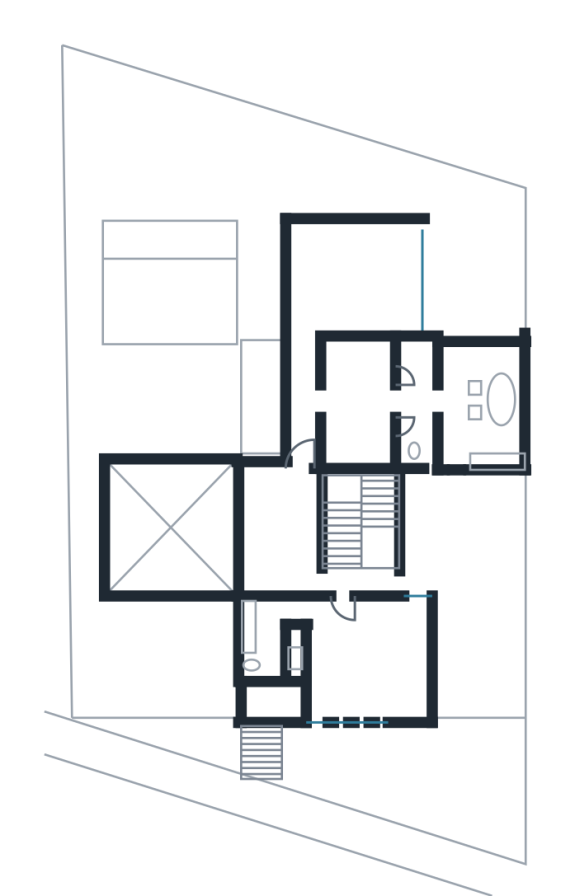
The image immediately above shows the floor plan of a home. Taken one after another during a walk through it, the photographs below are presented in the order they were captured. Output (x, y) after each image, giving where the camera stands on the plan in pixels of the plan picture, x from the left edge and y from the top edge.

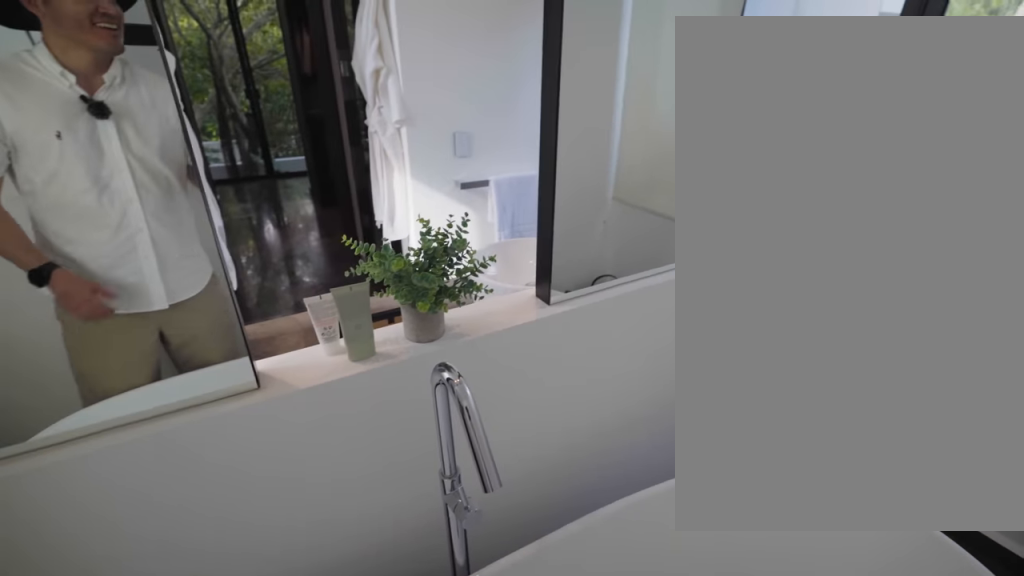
(500, 382)
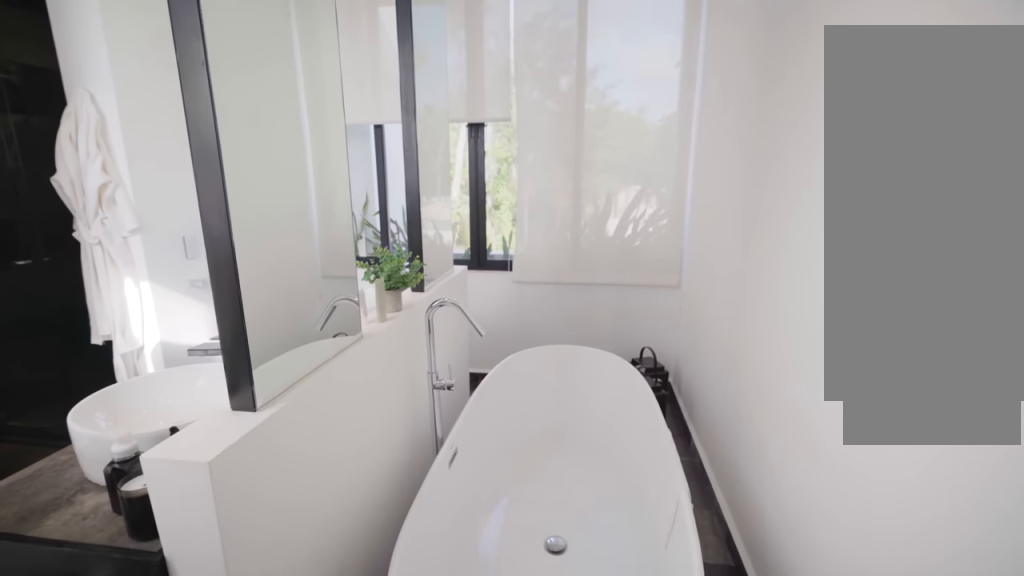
(497, 430)
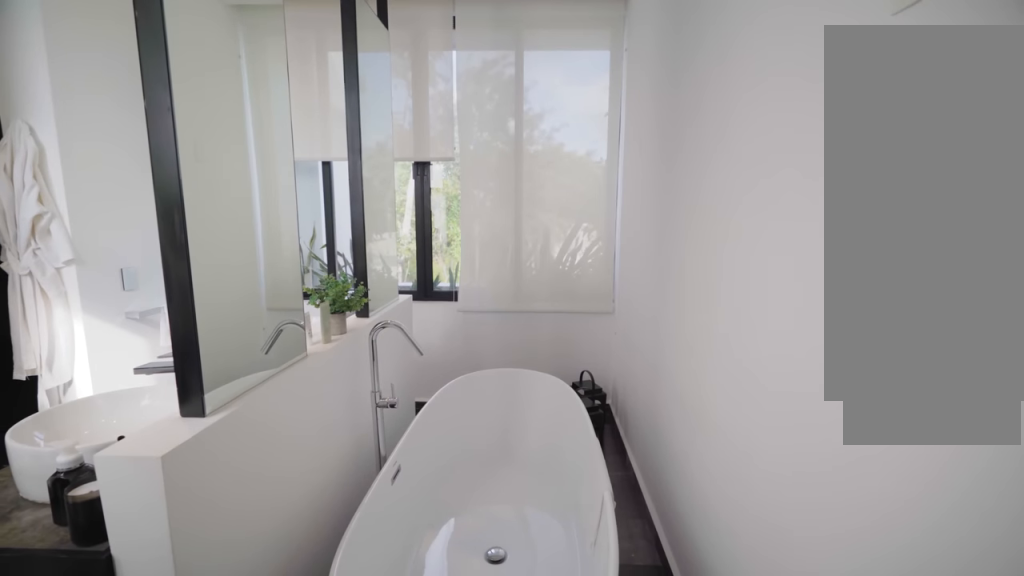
(496, 440)
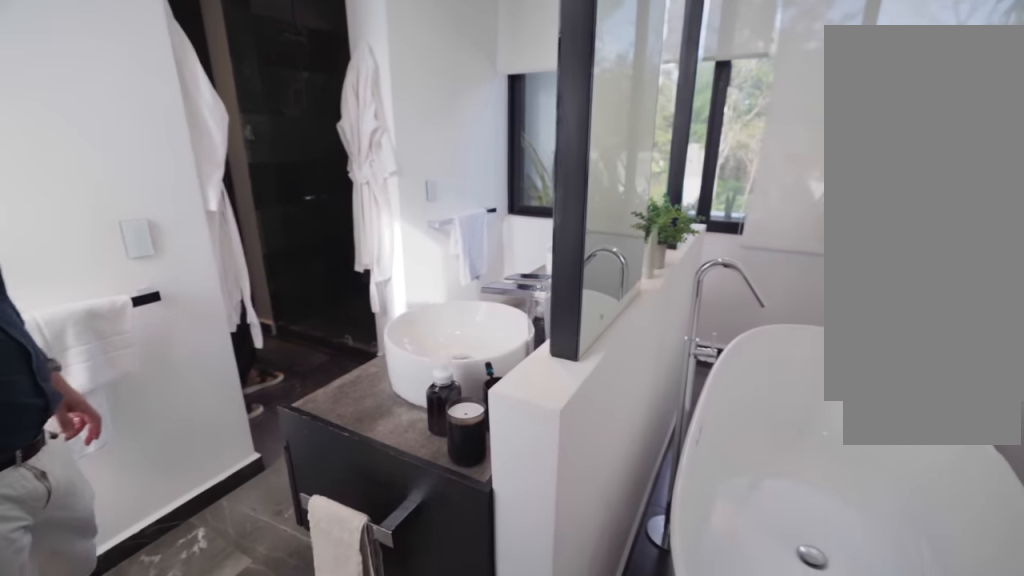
(471, 450)
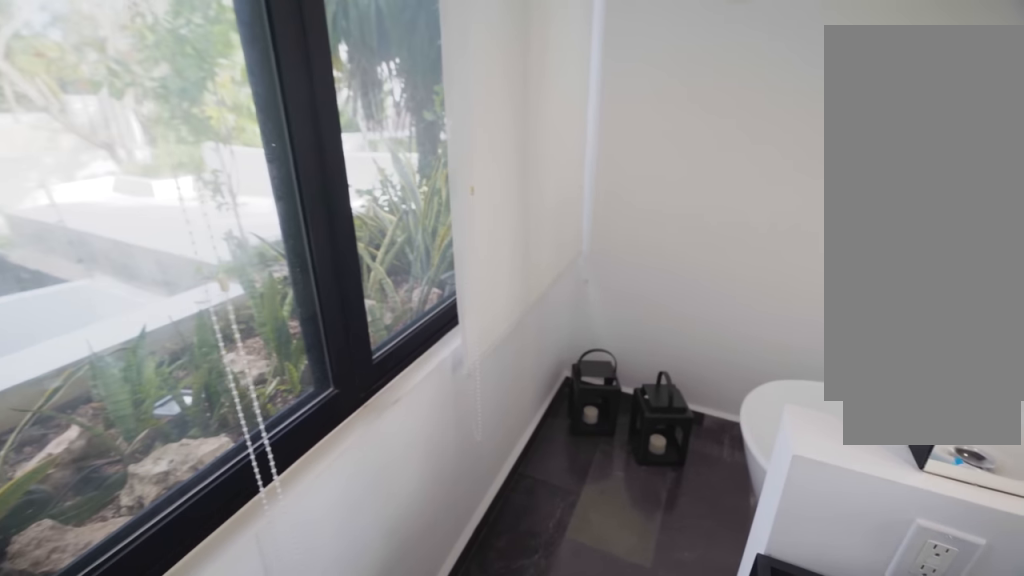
(451, 383)
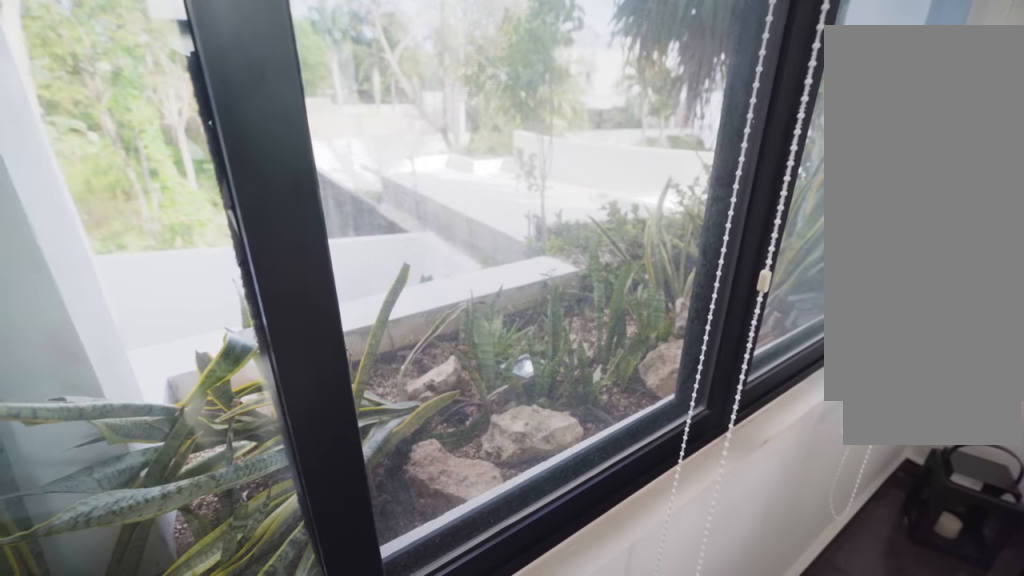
(455, 366)
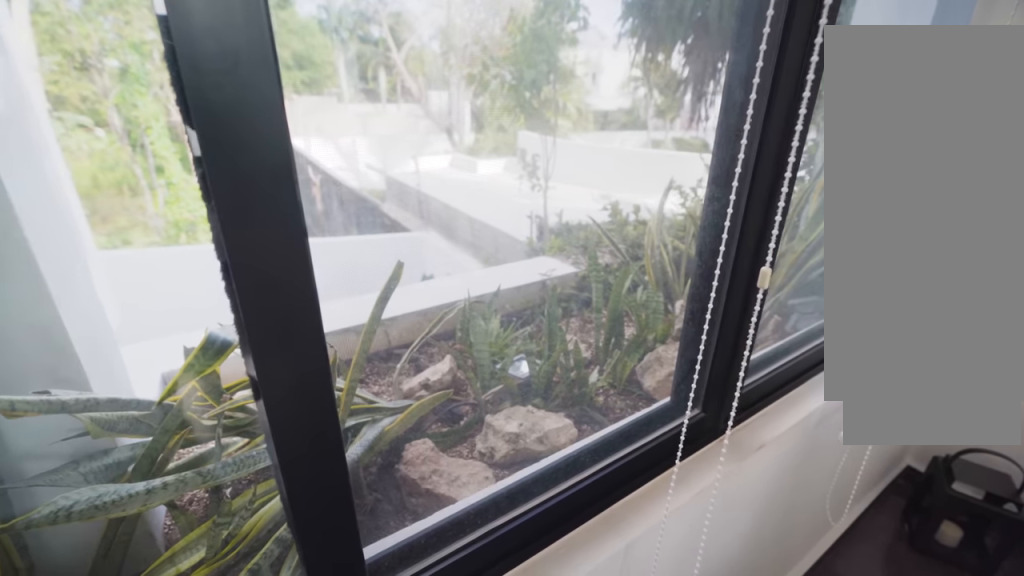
(455, 366)
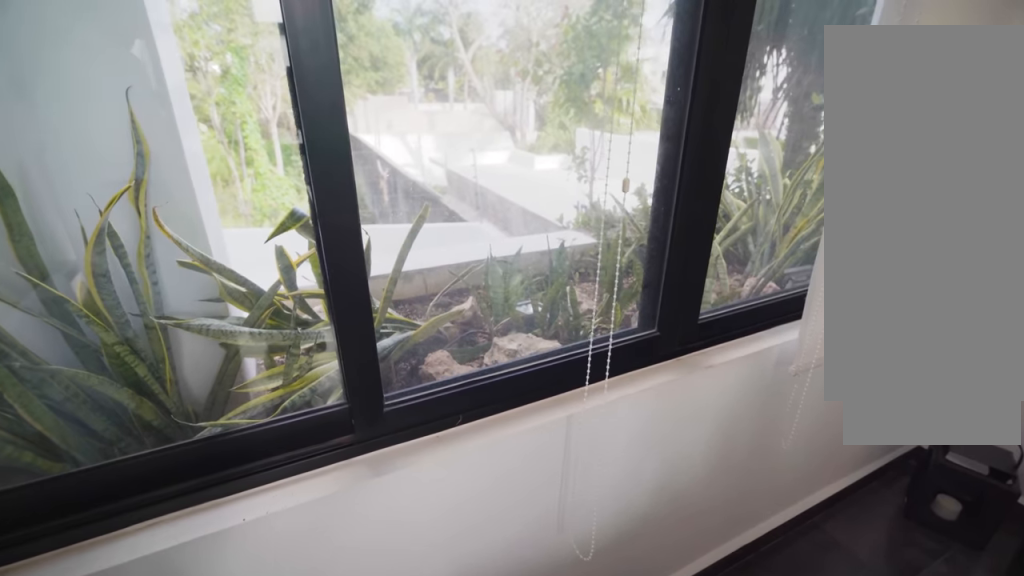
(455, 366)
